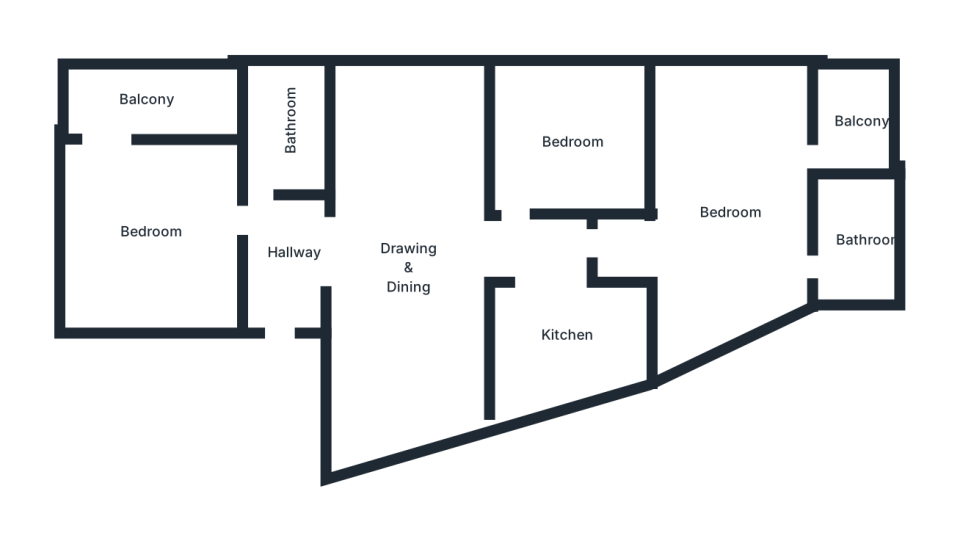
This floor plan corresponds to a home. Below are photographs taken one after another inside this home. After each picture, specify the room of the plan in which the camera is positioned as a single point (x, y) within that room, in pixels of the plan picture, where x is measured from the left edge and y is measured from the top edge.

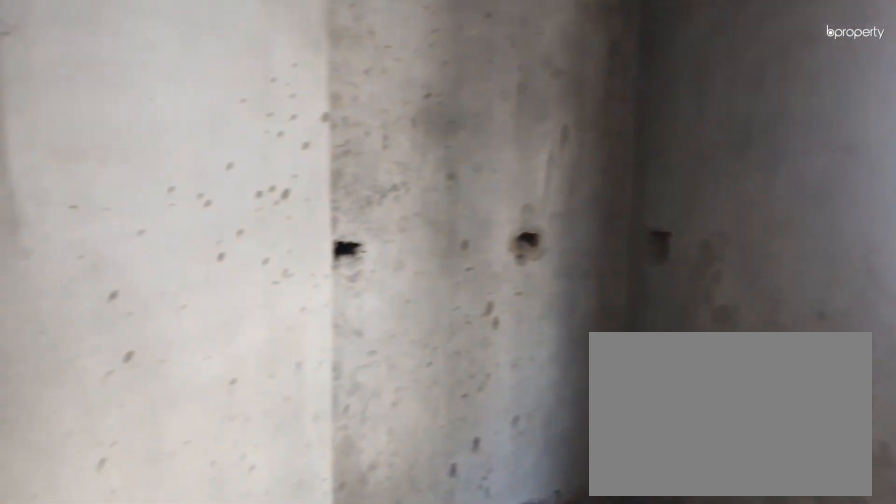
(409, 267)
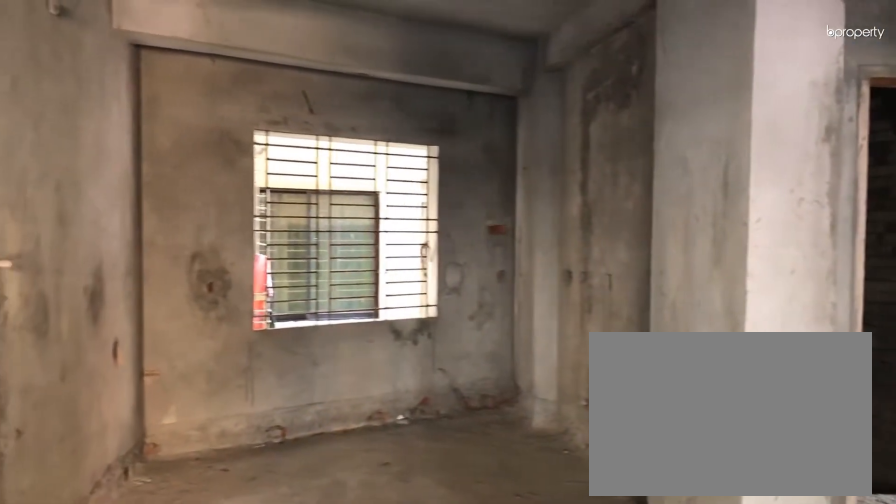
(409, 267)
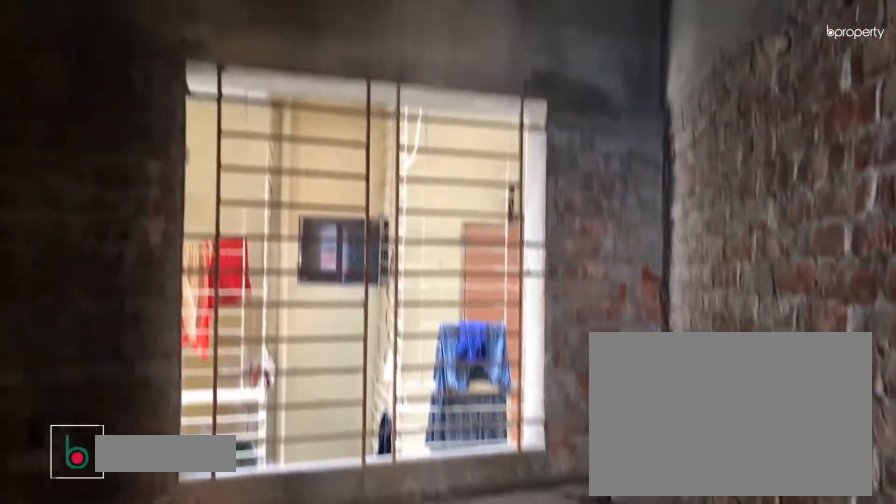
(576, 345)
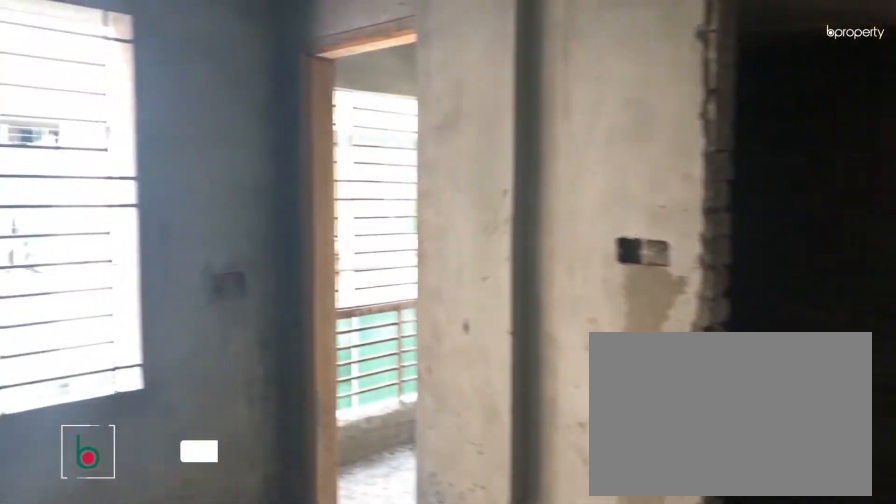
(730, 212)
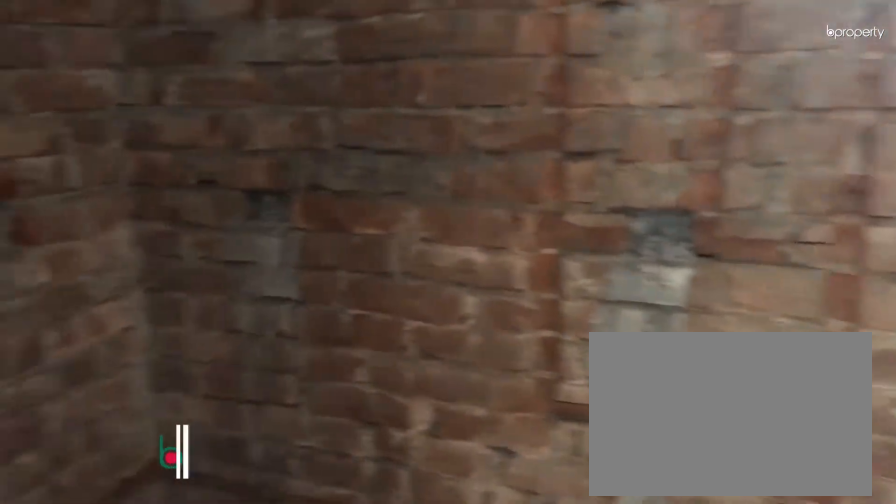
(858, 247)
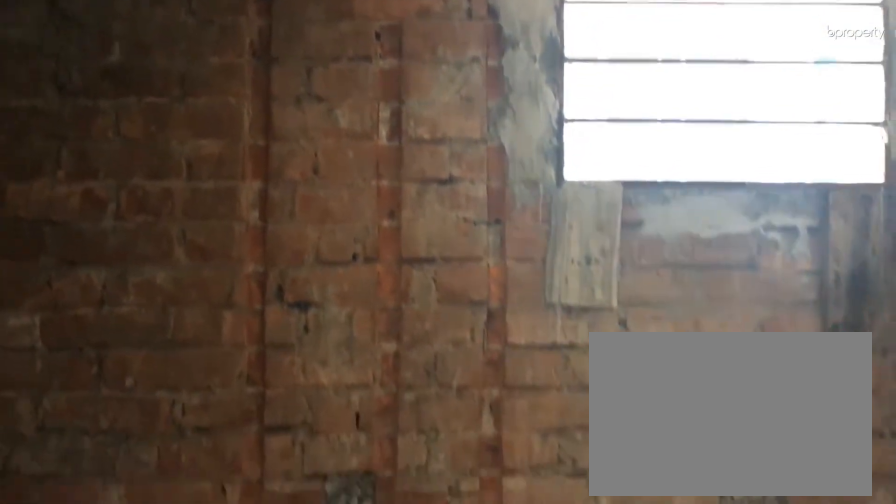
(858, 247)
